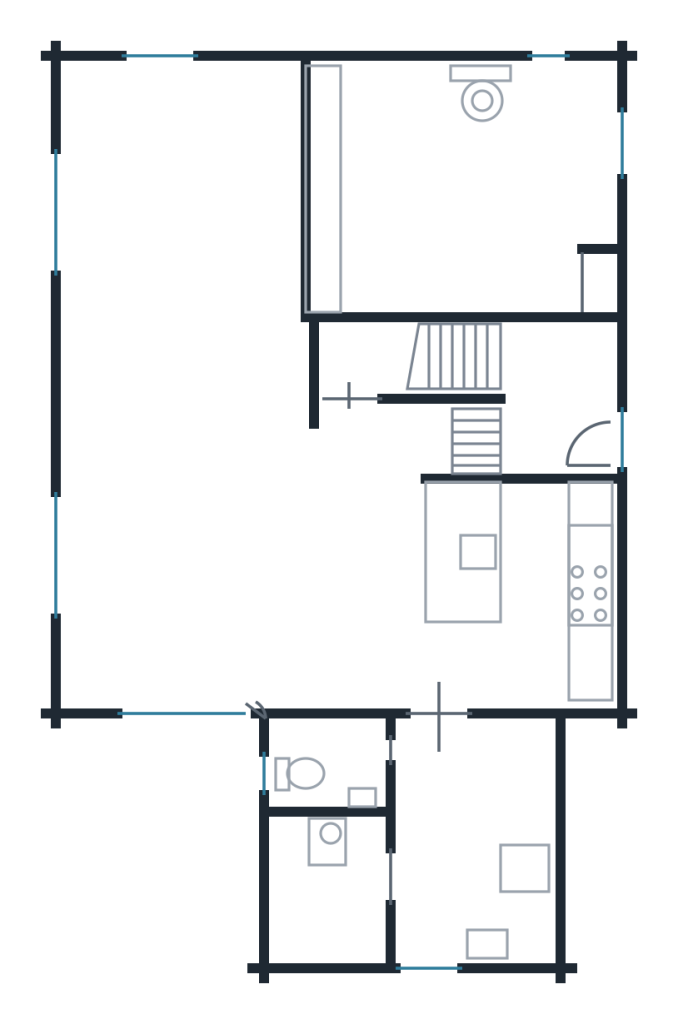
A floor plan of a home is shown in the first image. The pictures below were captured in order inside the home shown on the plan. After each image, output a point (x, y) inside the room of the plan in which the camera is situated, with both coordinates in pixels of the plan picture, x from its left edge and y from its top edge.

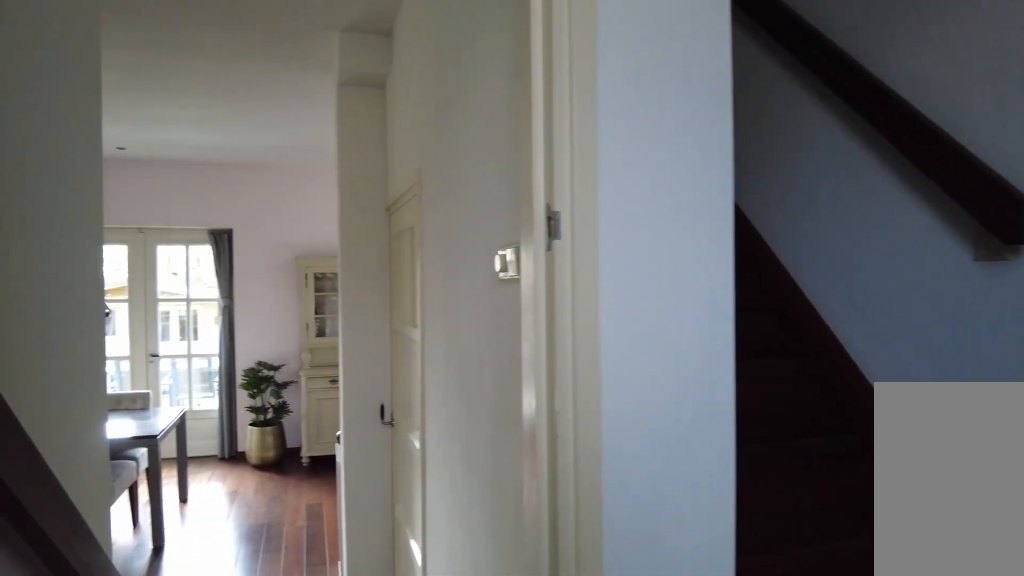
(558, 402)
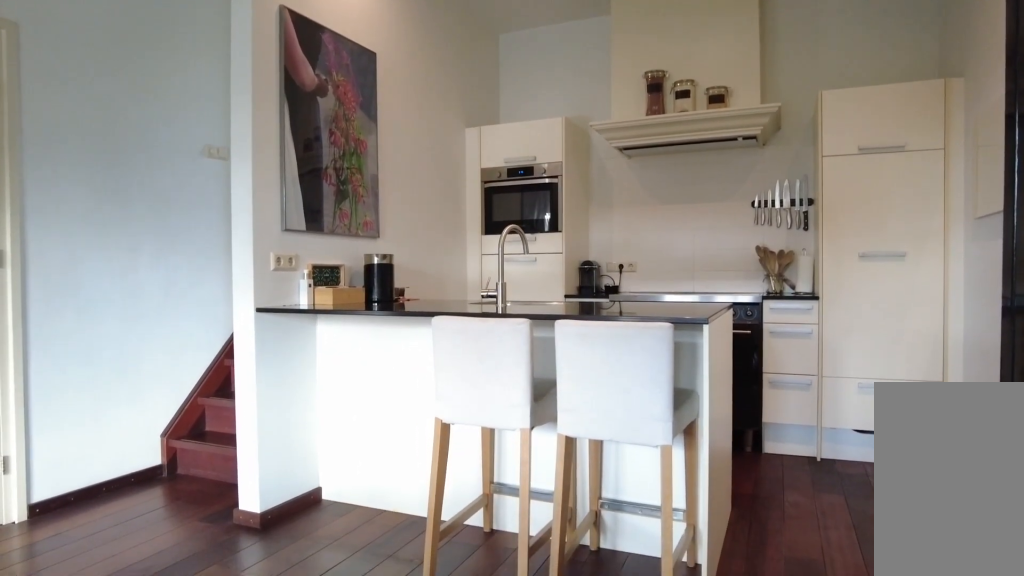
(223, 400)
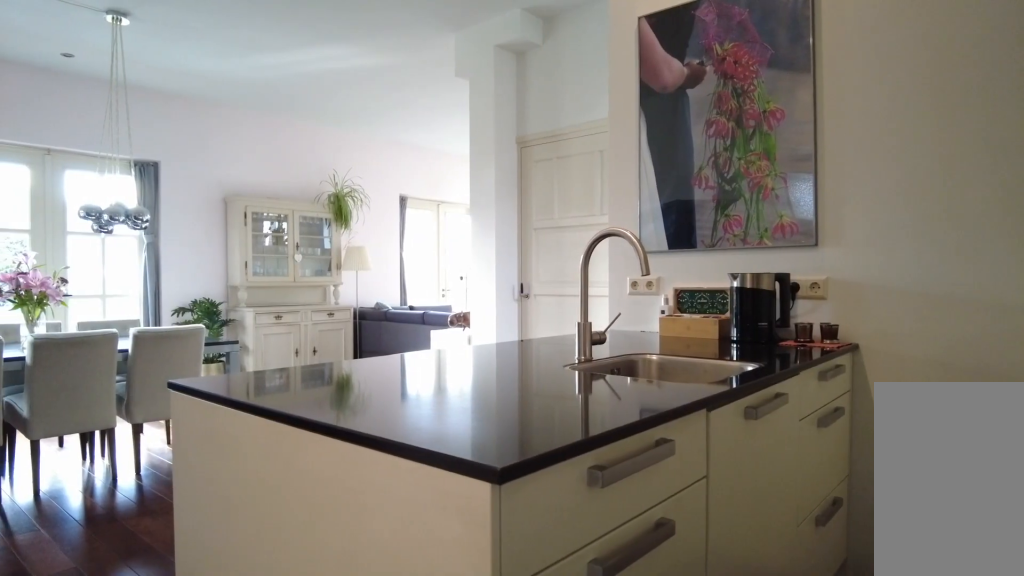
(223, 400)
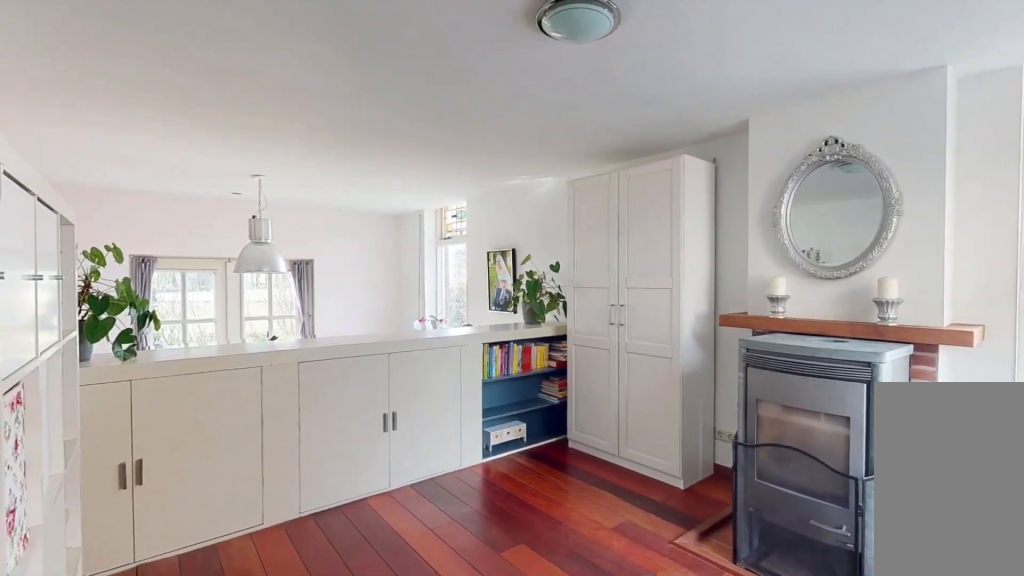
(477, 192)
